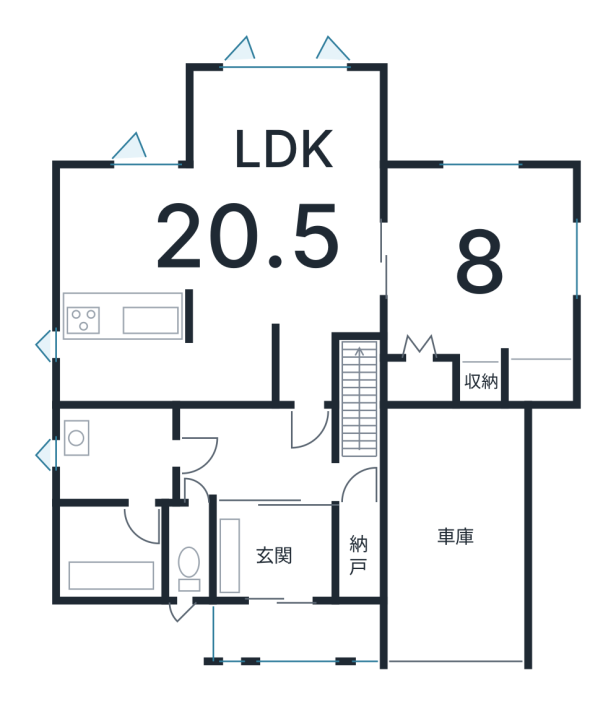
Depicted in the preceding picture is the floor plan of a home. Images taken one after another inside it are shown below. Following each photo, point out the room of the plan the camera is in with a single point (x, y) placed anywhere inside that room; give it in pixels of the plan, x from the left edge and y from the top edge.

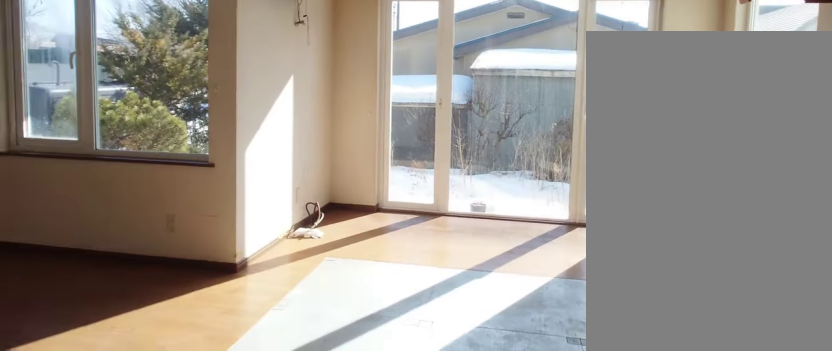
(270, 215)
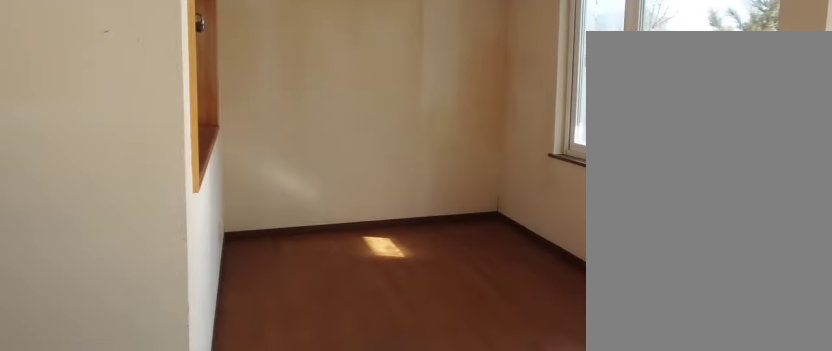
(270, 215)
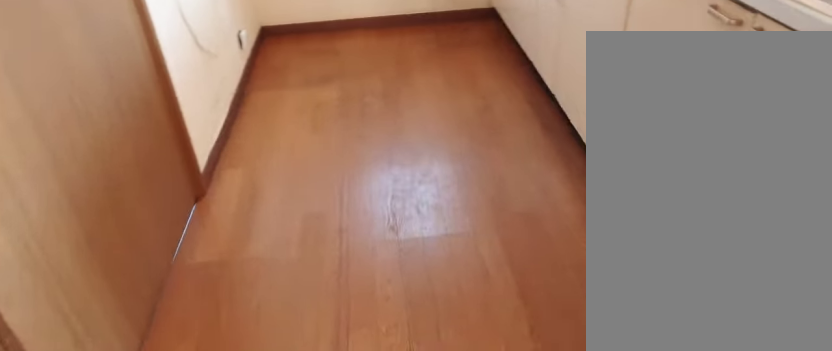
(124, 349)
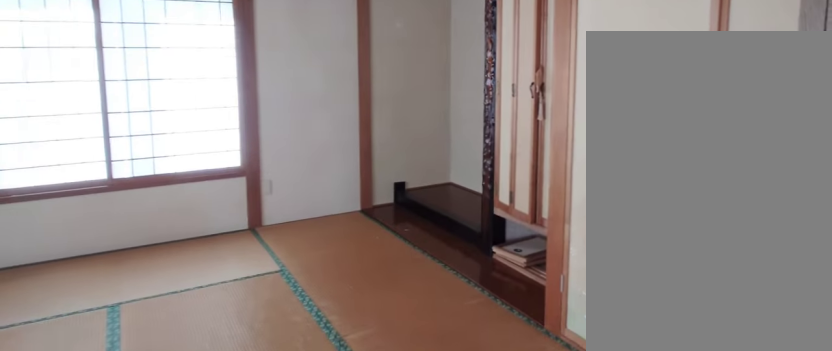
(483, 263)
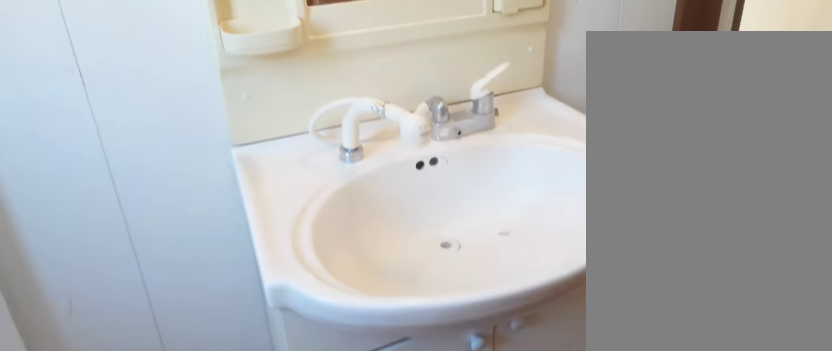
(118, 451)
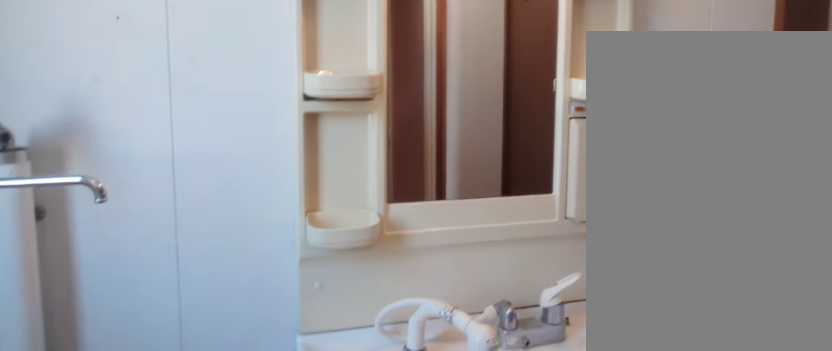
(118, 451)
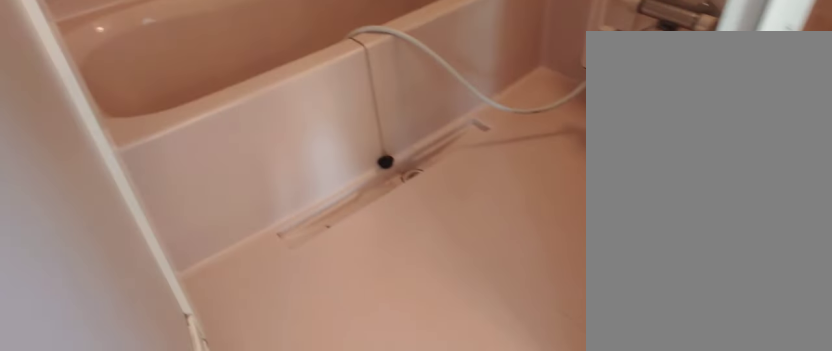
(103, 553)
